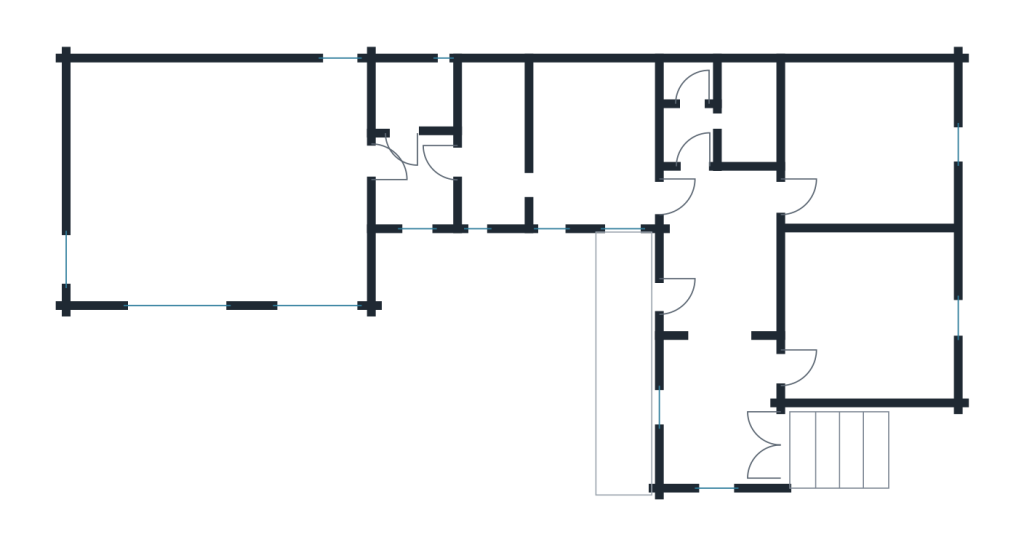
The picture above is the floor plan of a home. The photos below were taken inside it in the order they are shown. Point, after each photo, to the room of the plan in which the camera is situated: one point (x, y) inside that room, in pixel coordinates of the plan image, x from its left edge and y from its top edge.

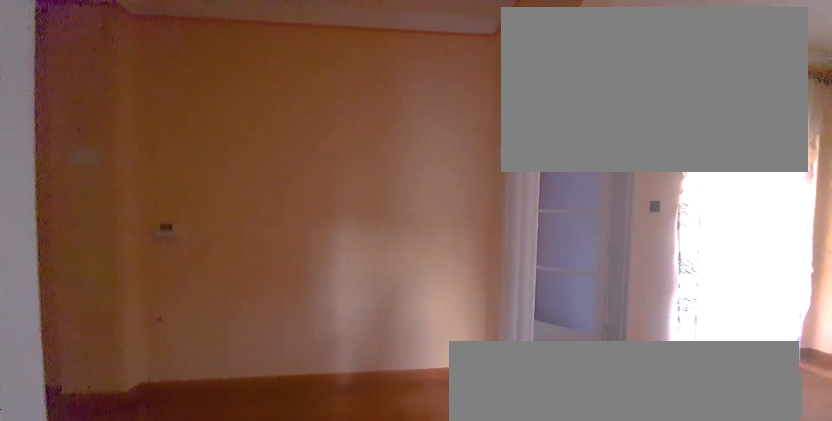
(720, 344)
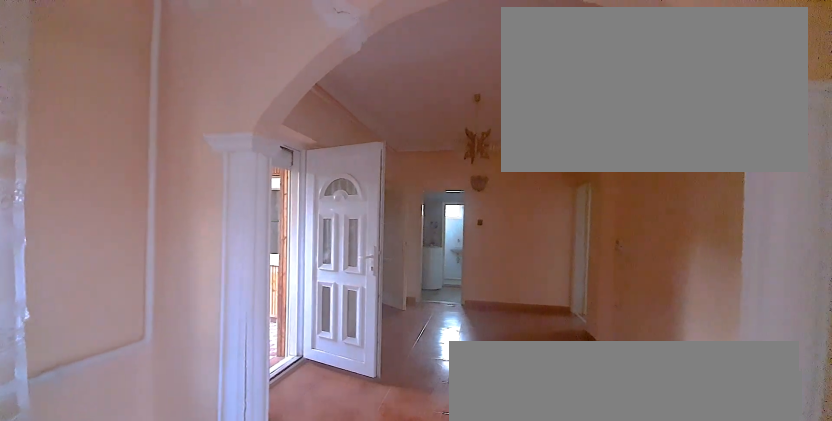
(721, 342)
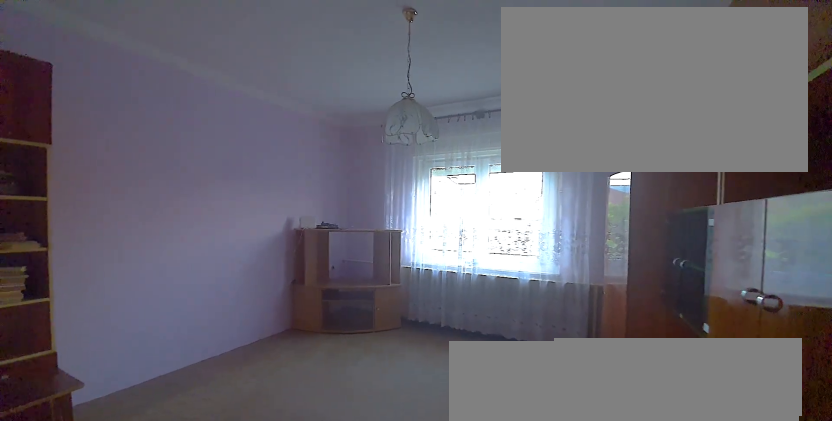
(868, 320)
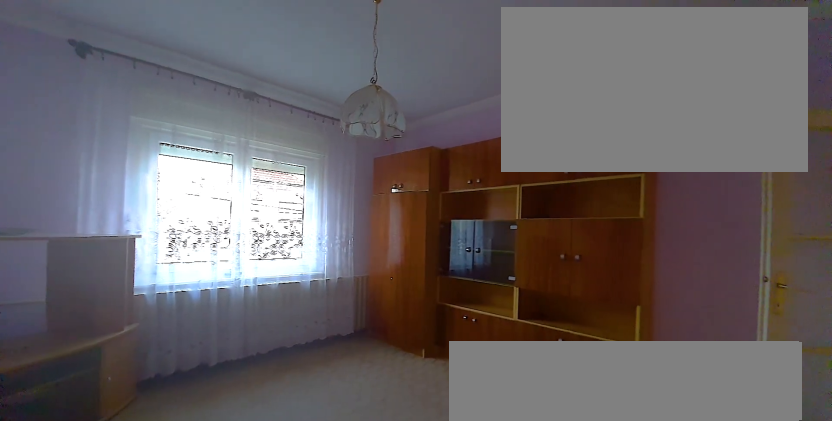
(868, 320)
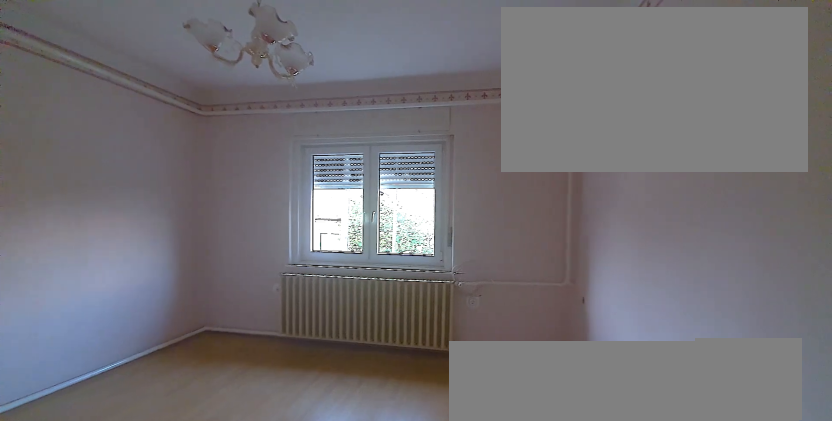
(867, 154)
